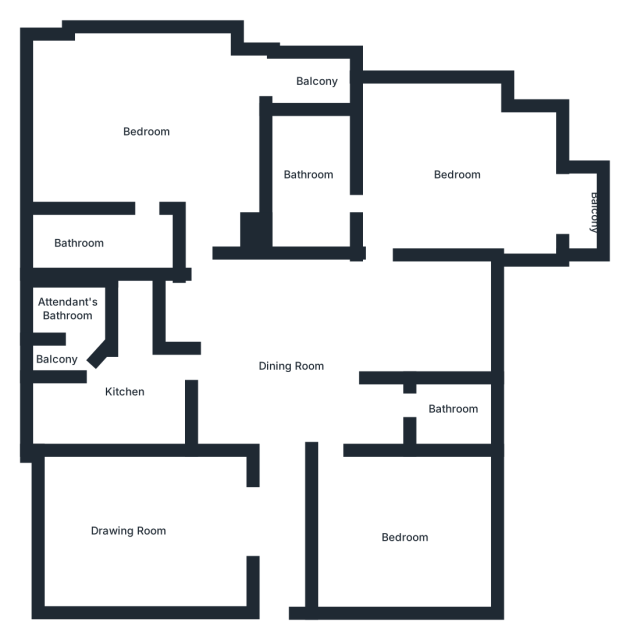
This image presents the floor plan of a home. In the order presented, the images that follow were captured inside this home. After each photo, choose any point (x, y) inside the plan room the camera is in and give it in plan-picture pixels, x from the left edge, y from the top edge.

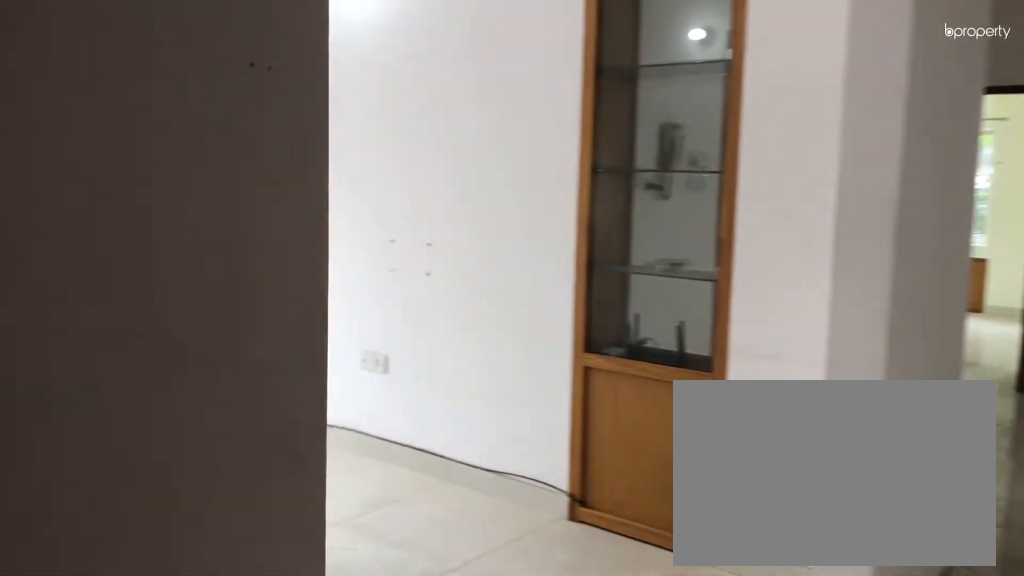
(146, 526)
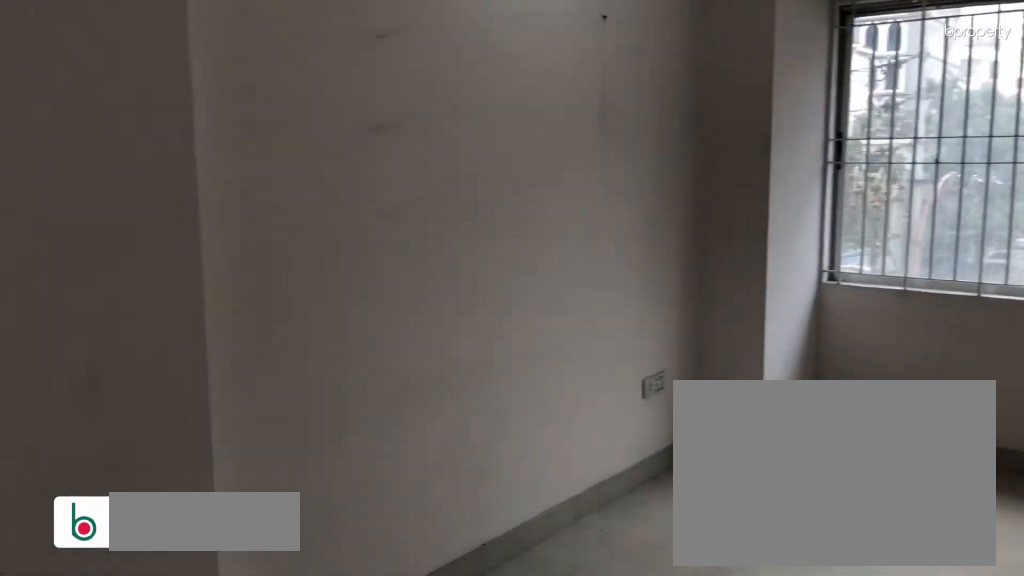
(146, 526)
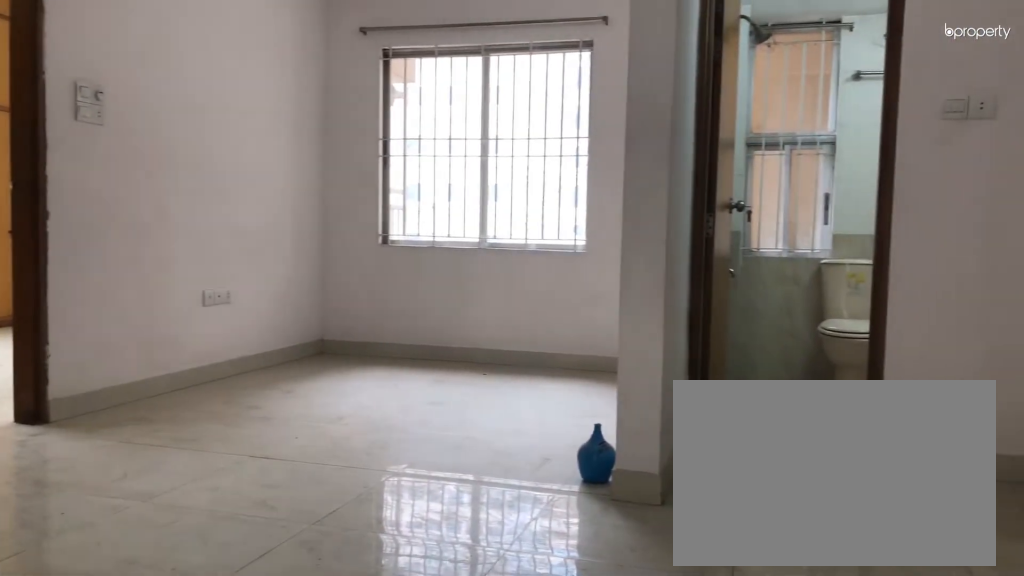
(290, 365)
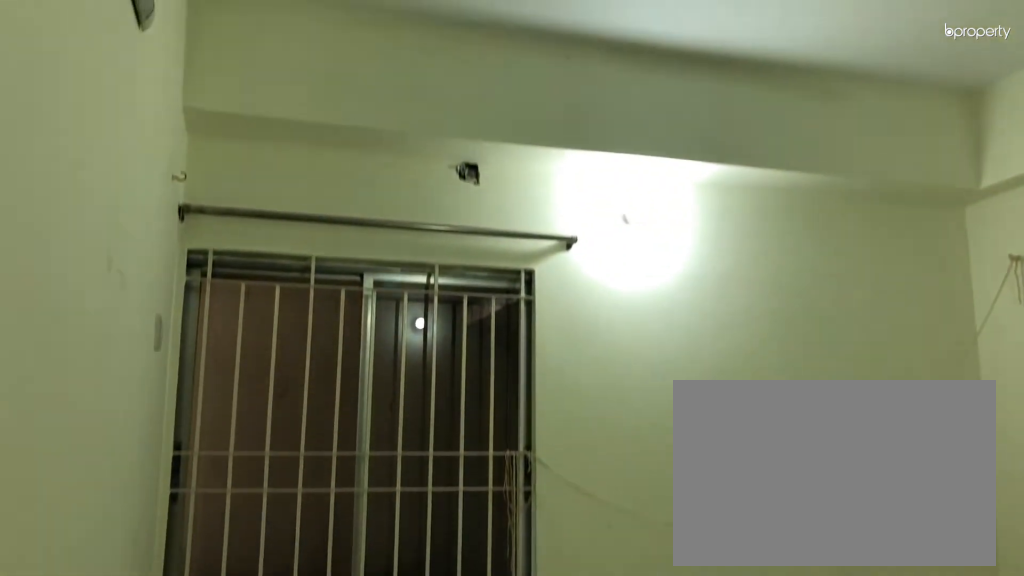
(403, 532)
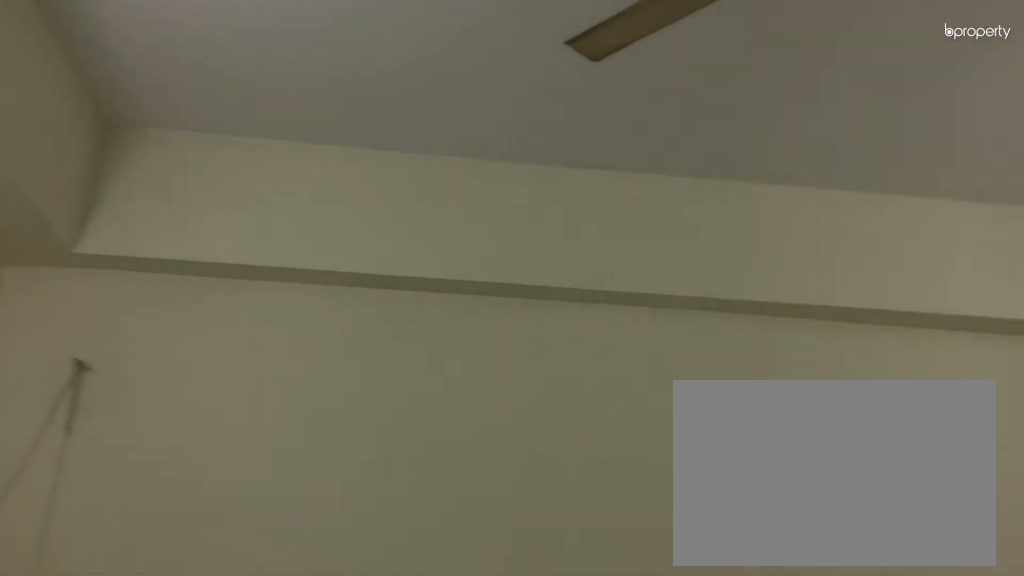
(403, 532)
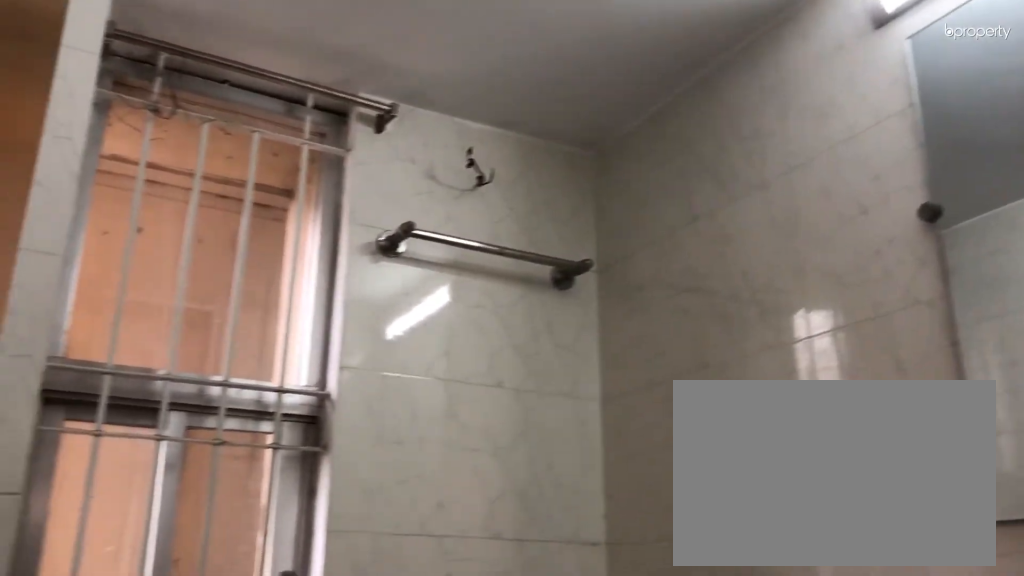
(450, 407)
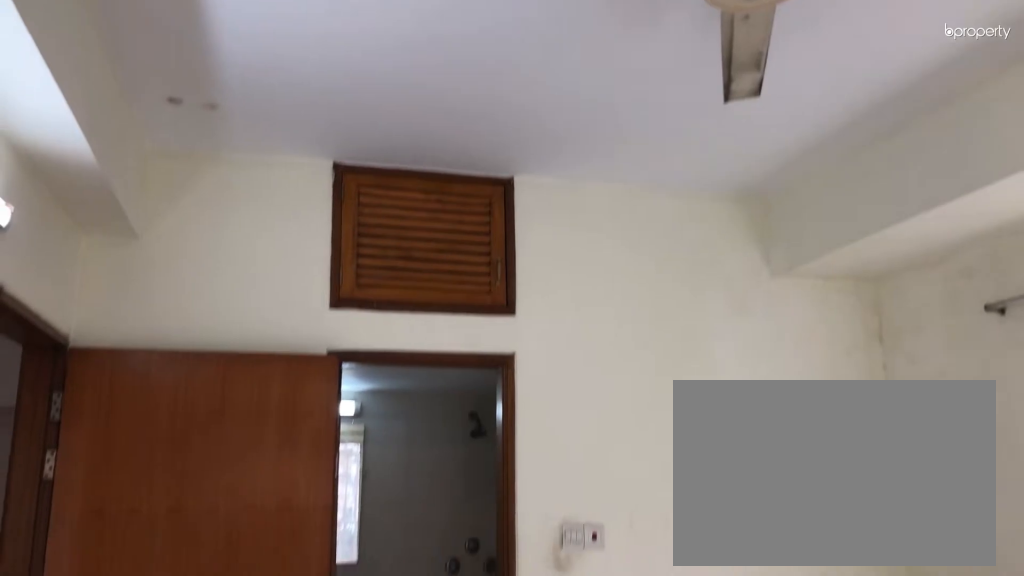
(458, 169)
